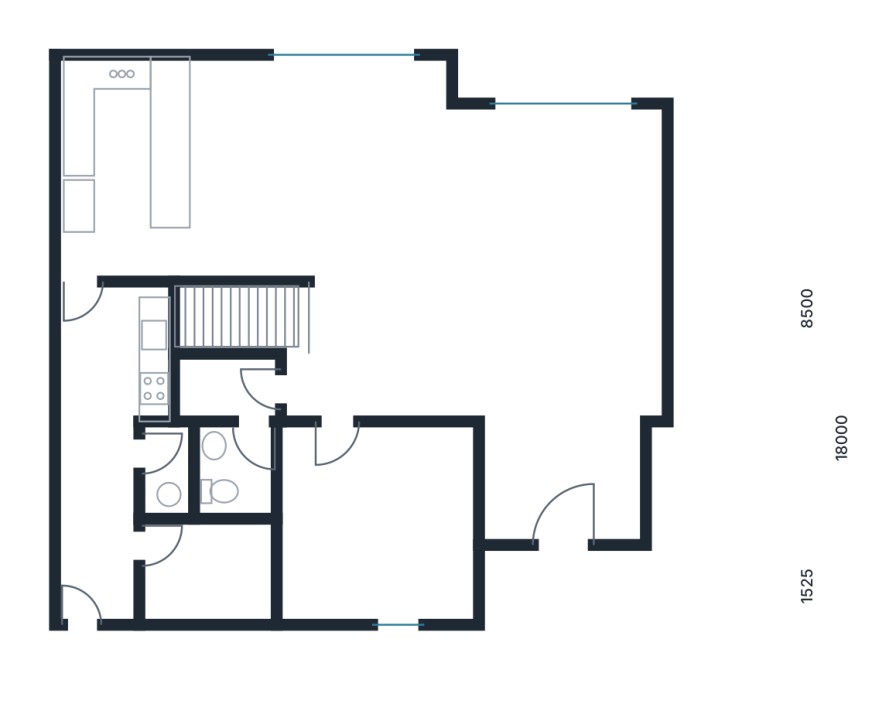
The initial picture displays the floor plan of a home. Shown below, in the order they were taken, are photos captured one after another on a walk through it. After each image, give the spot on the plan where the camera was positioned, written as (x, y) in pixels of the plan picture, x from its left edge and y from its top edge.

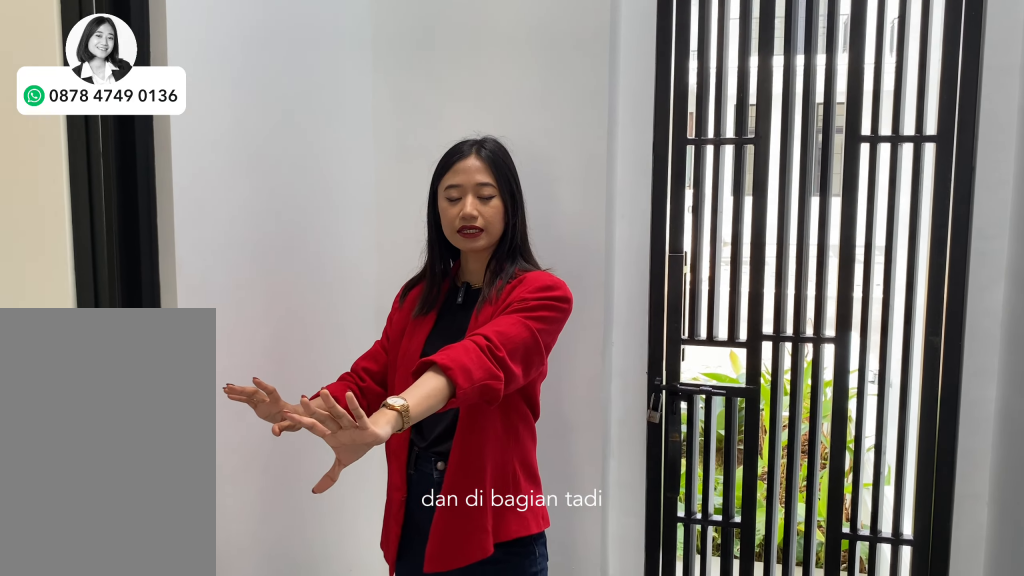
(99, 563)
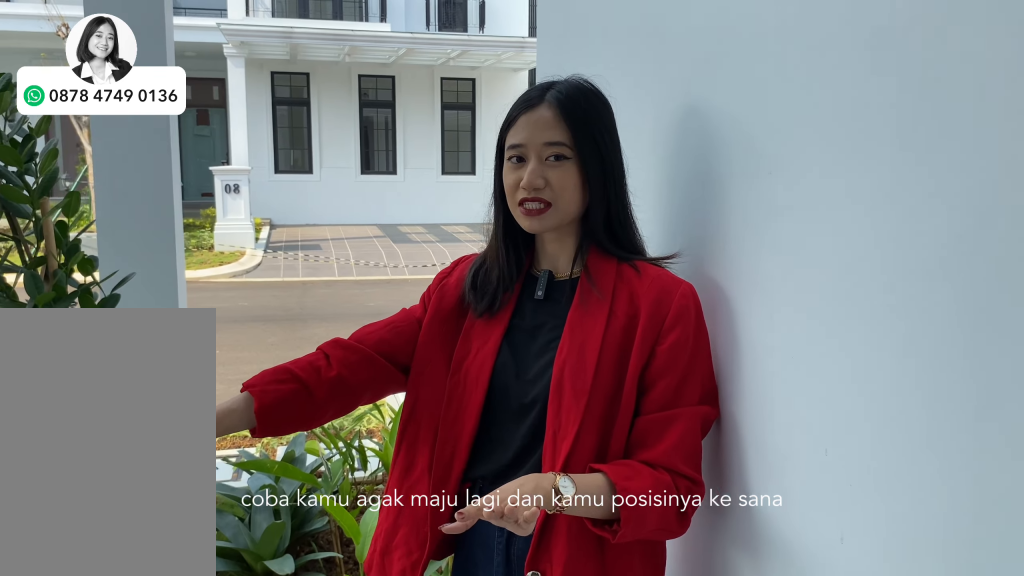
(105, 661)
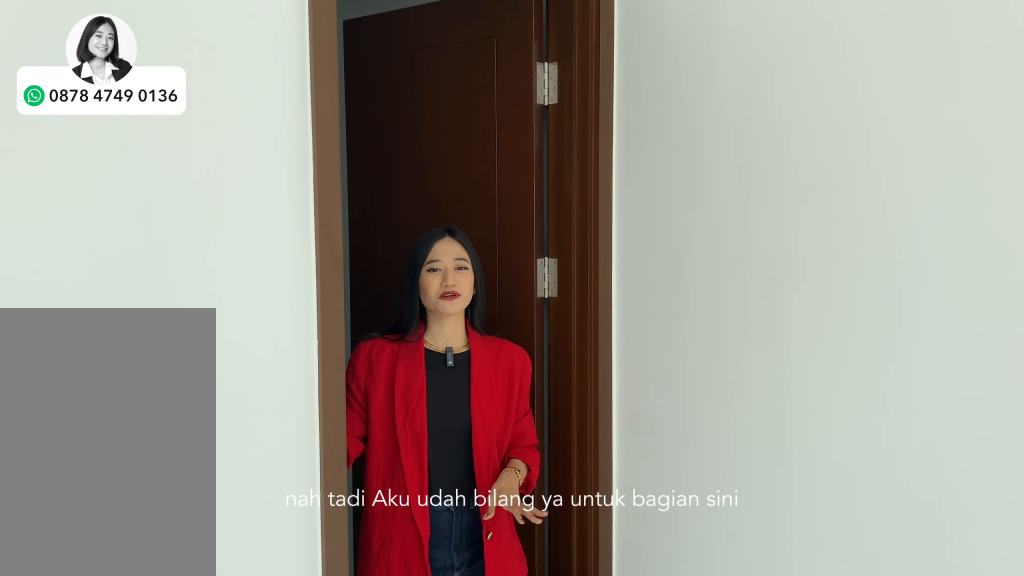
(171, 209)
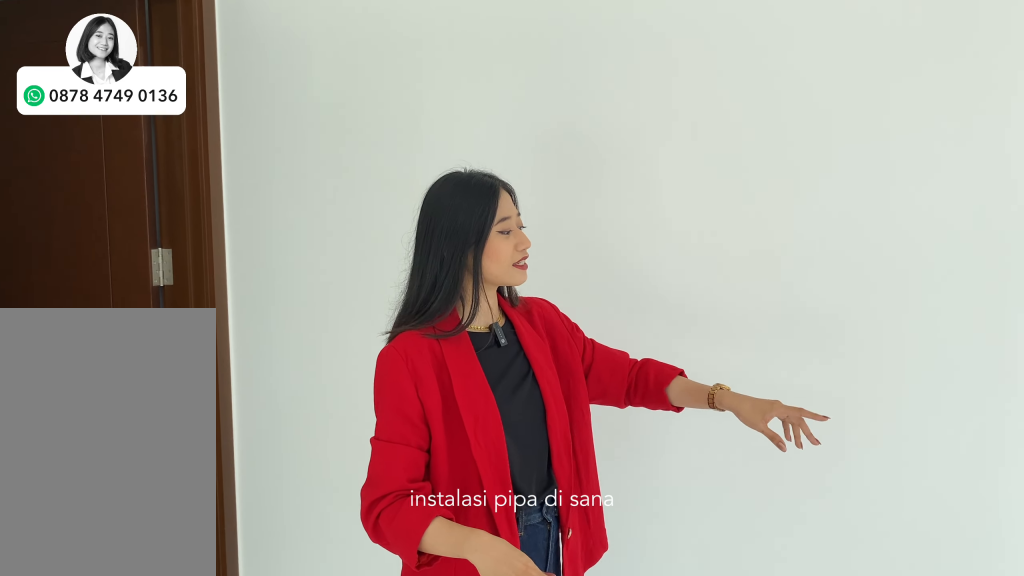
(173, 209)
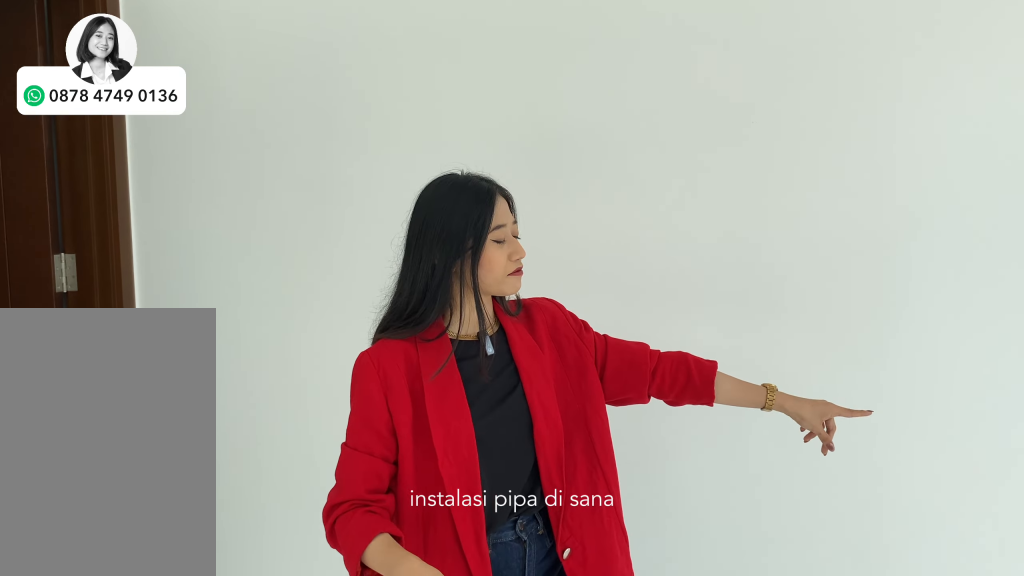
(171, 209)
